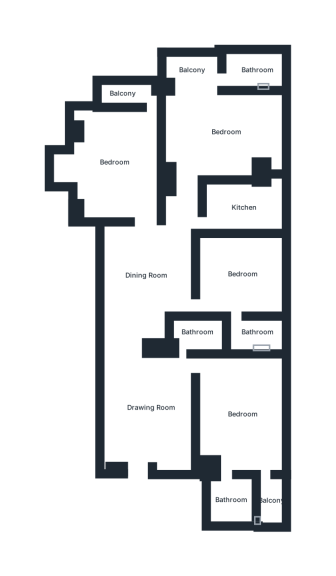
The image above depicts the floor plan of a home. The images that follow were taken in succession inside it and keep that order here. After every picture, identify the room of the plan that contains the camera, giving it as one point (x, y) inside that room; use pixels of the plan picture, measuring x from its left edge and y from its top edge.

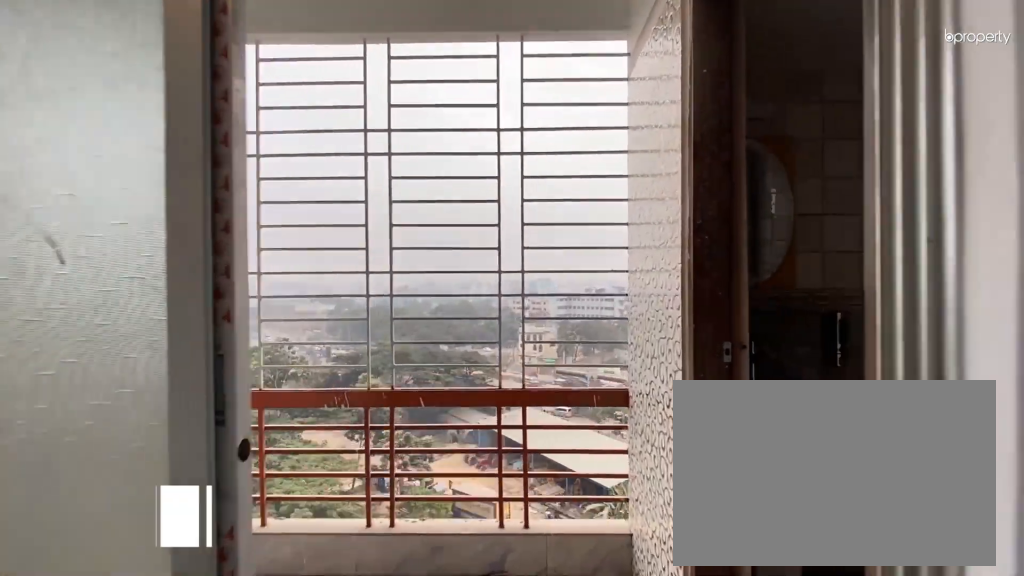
(193, 69)
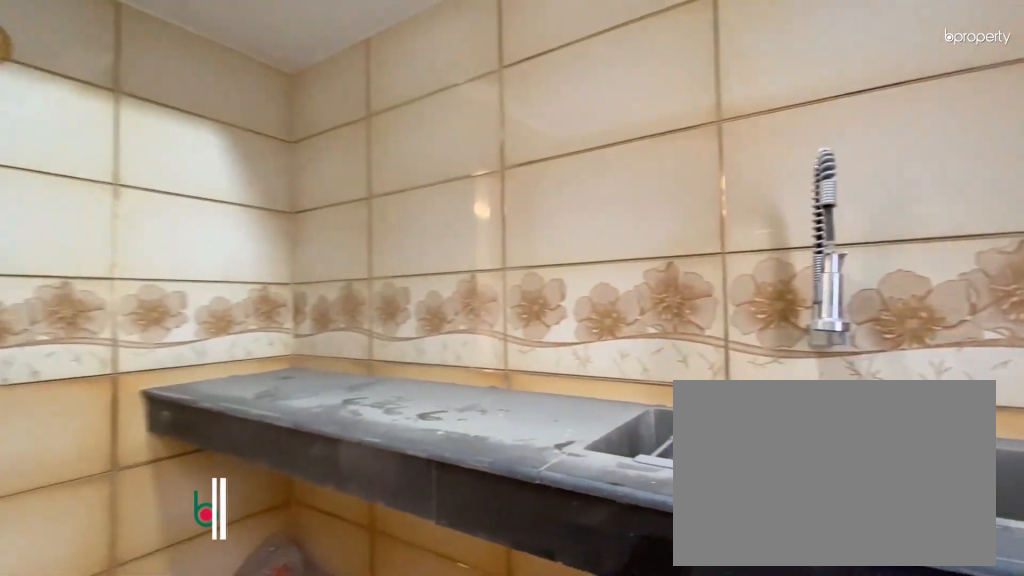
(243, 206)
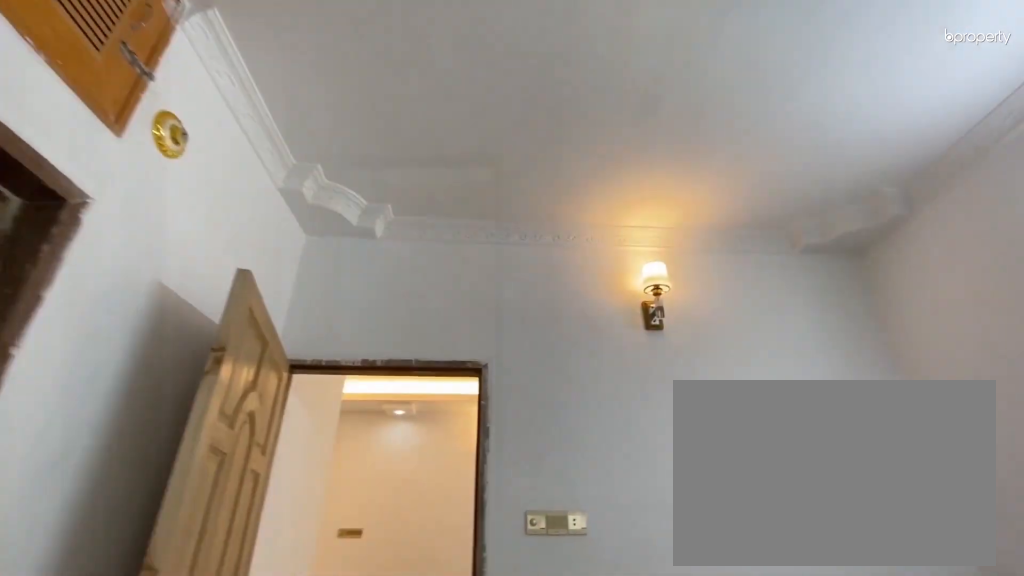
(243, 276)
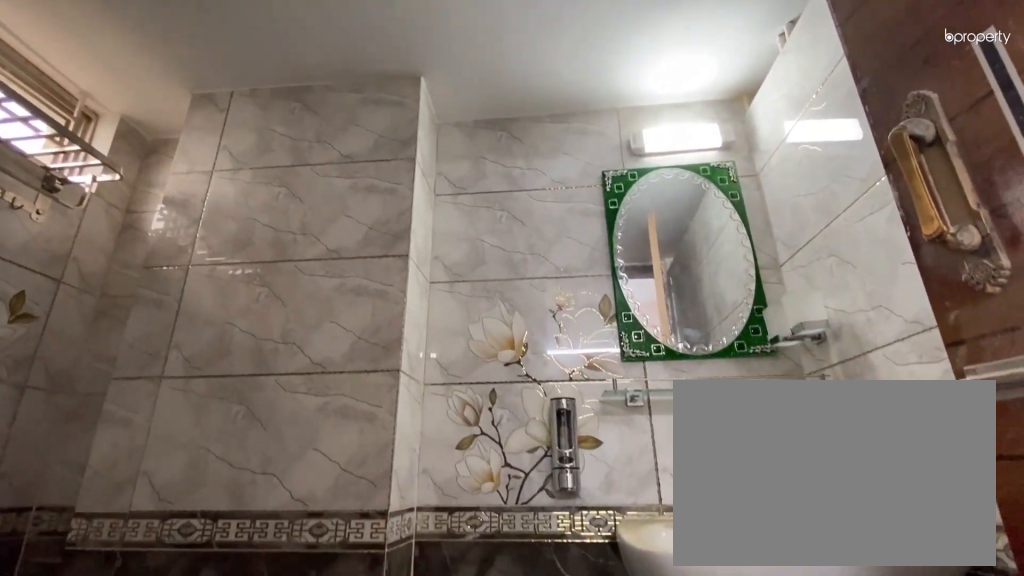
(258, 332)
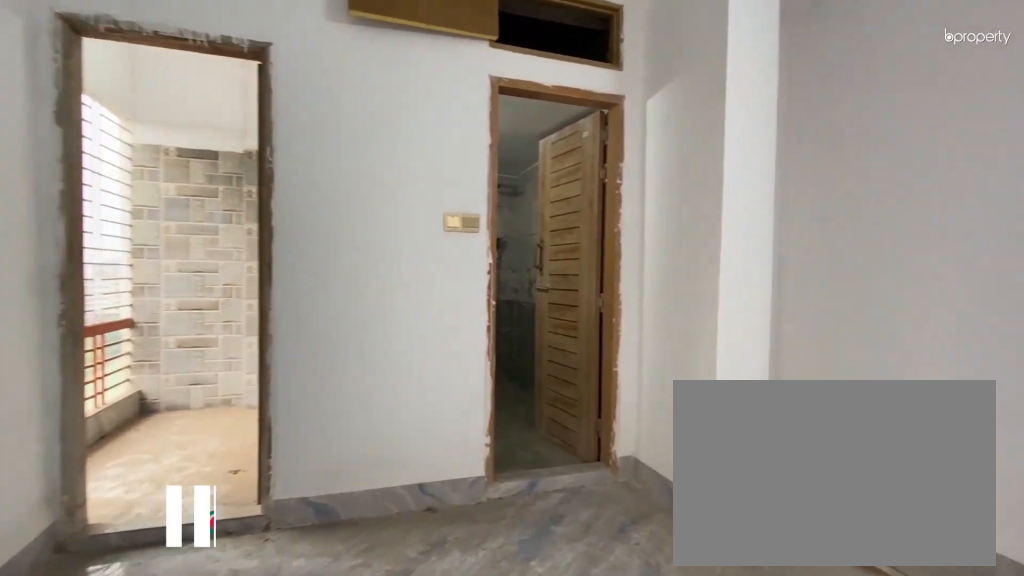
(242, 414)
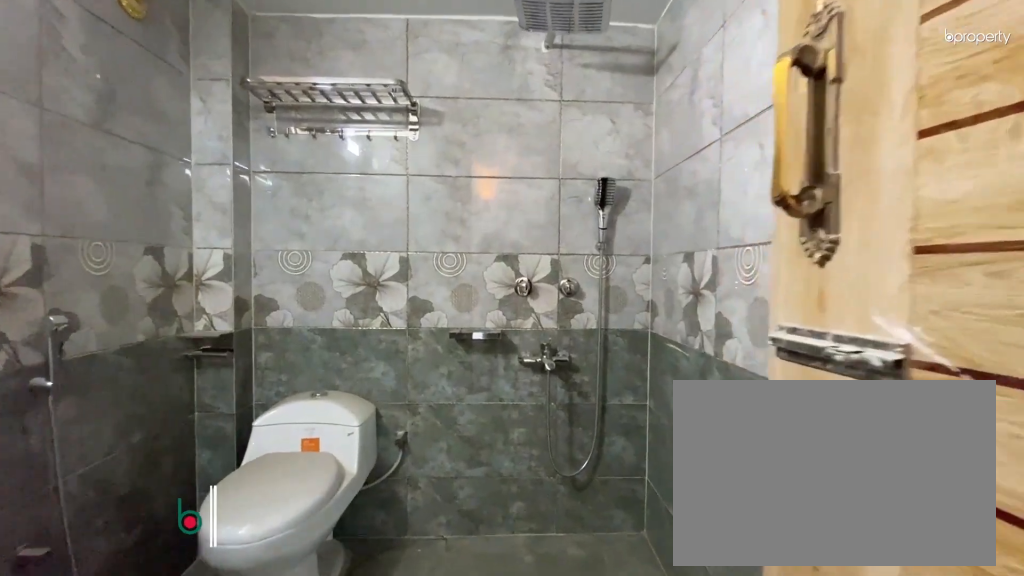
(232, 499)
